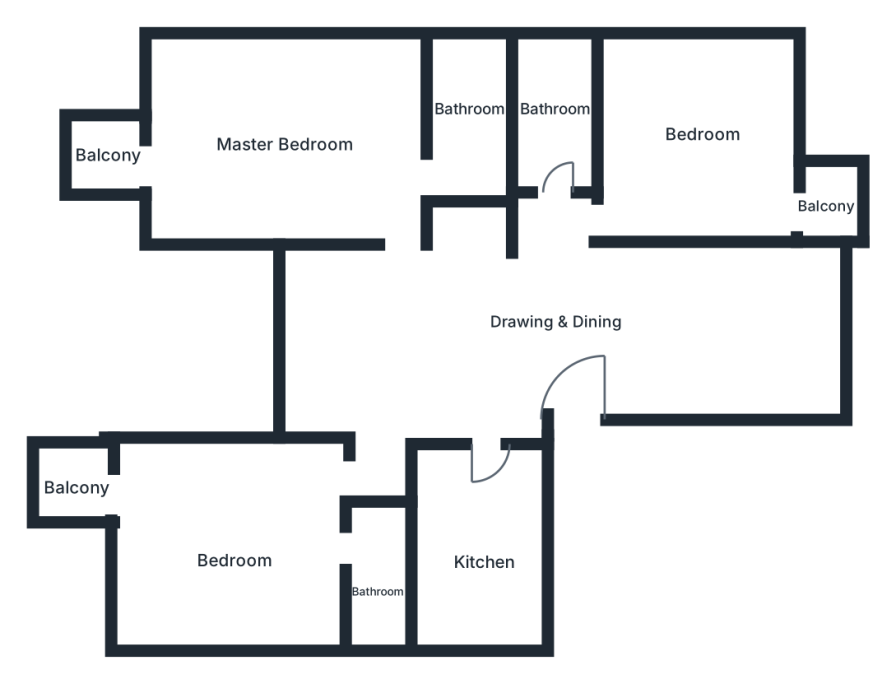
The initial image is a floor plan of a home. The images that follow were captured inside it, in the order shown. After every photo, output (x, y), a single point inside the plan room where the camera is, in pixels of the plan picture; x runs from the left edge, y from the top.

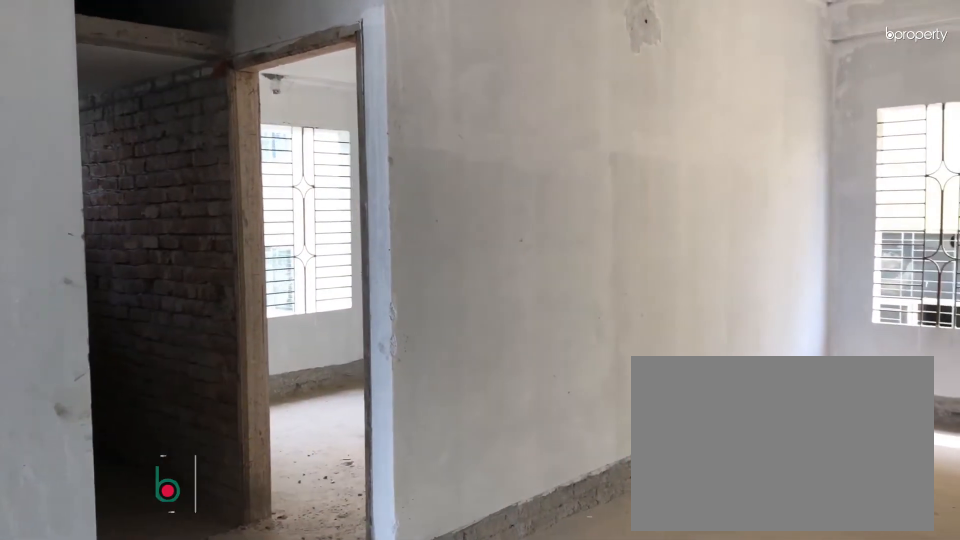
(722, 332)
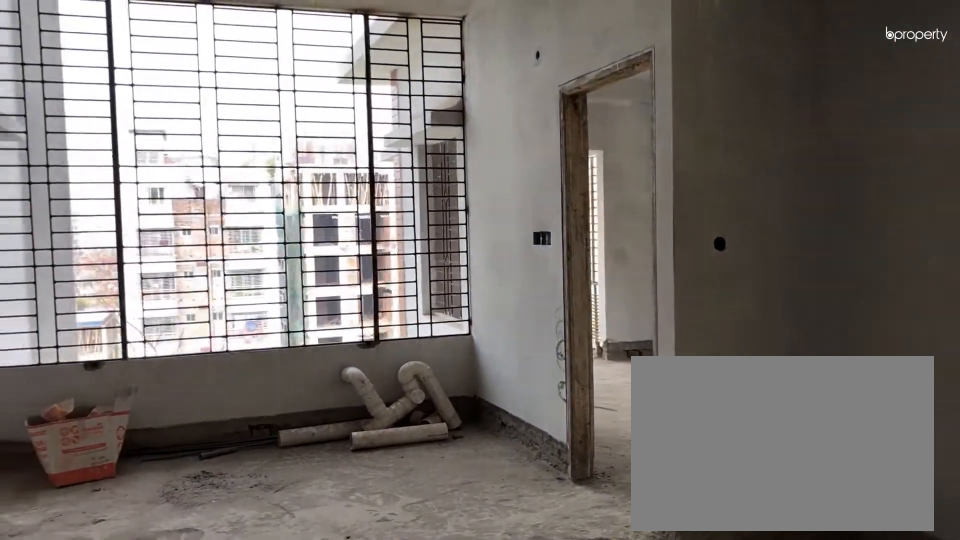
(406, 339)
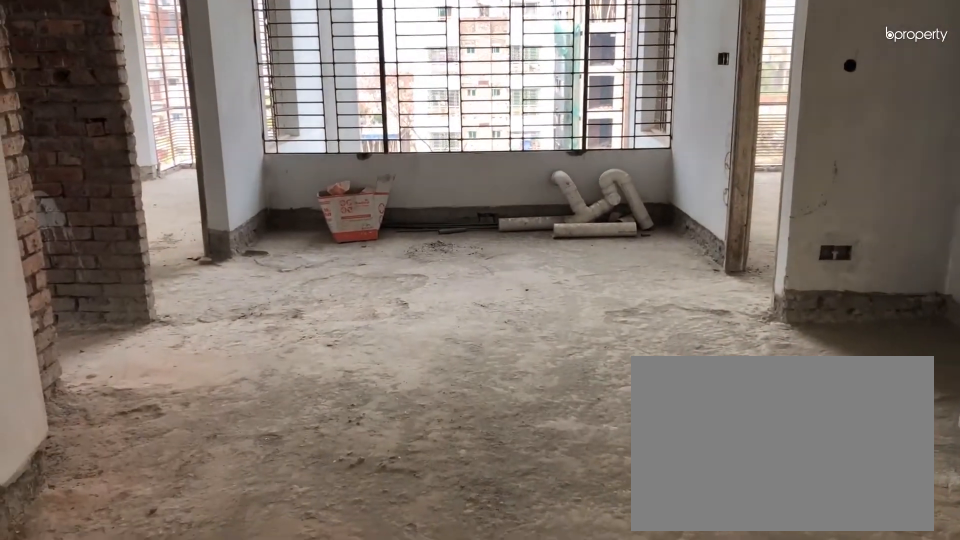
(406, 339)
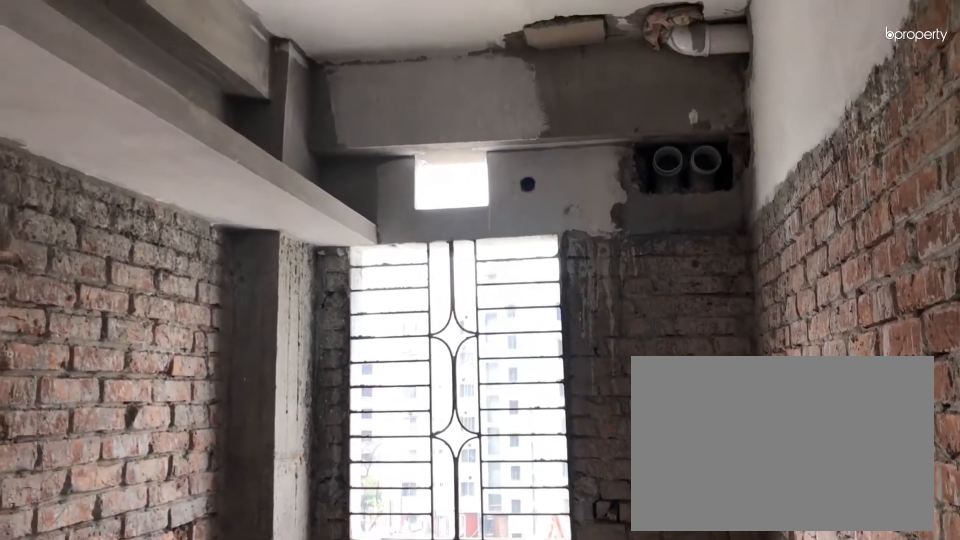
(476, 531)
